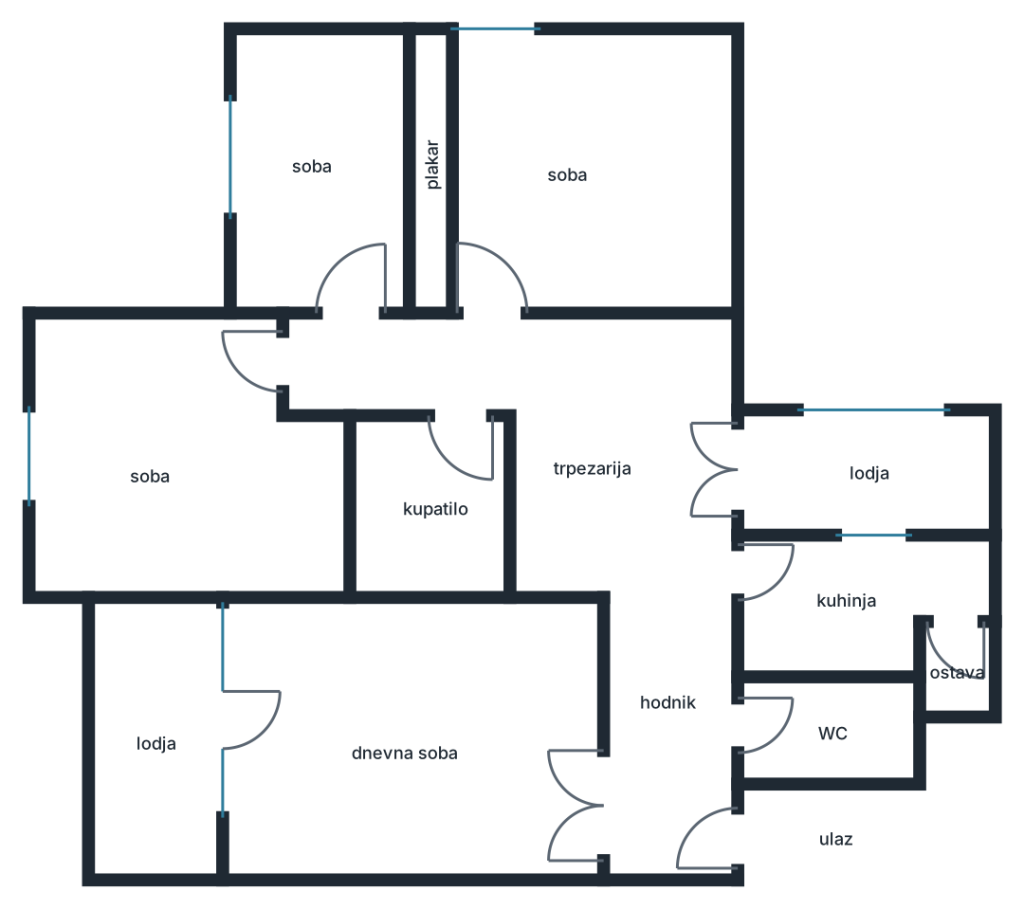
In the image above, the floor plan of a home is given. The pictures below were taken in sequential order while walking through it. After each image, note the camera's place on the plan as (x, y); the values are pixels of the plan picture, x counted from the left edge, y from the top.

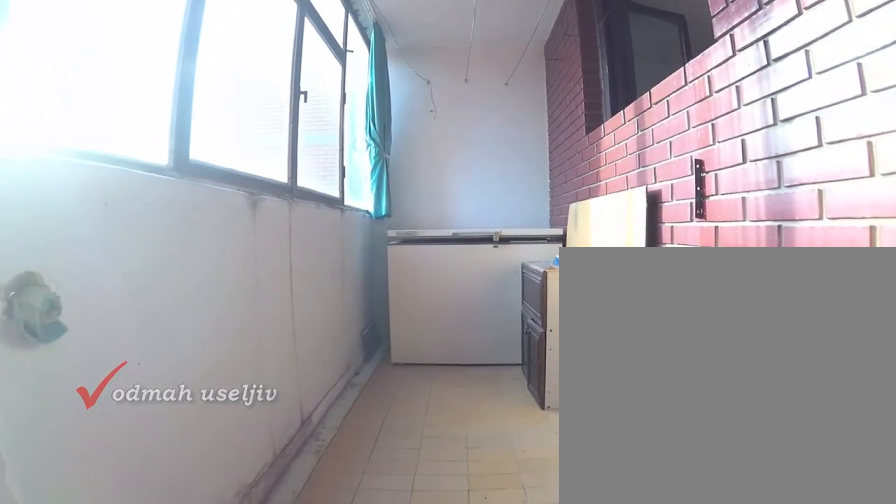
(749, 460)
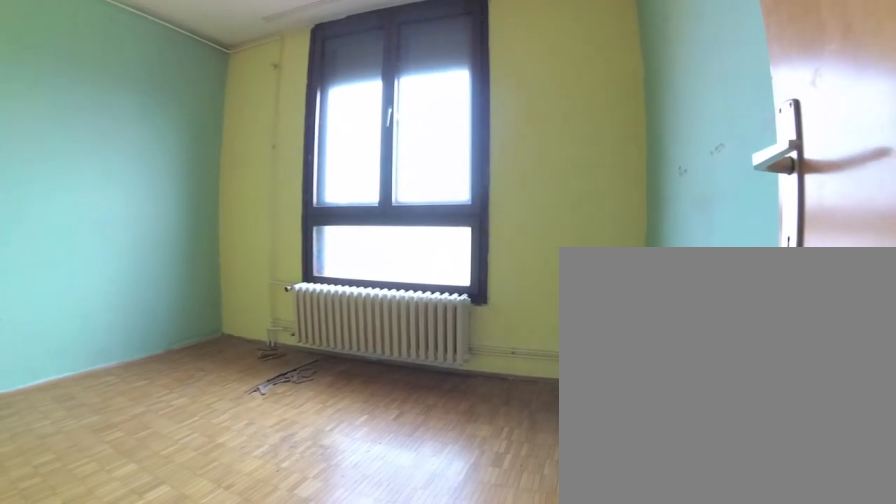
(245, 352)
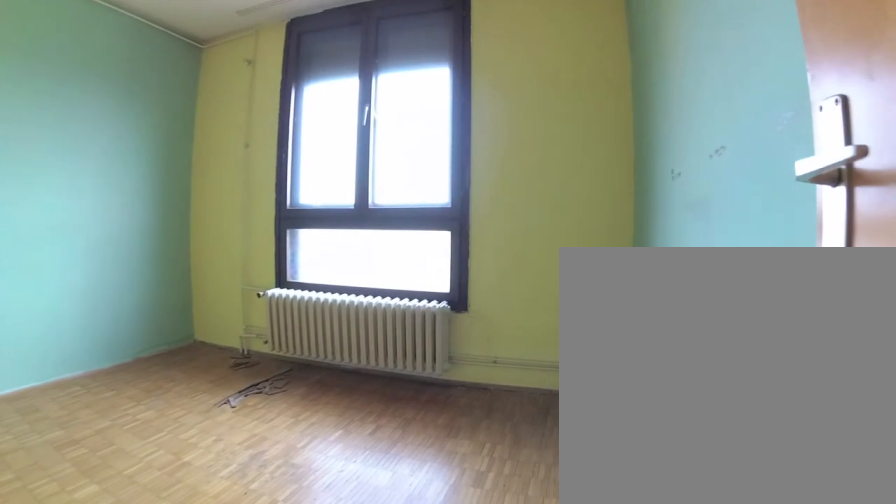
(221, 353)
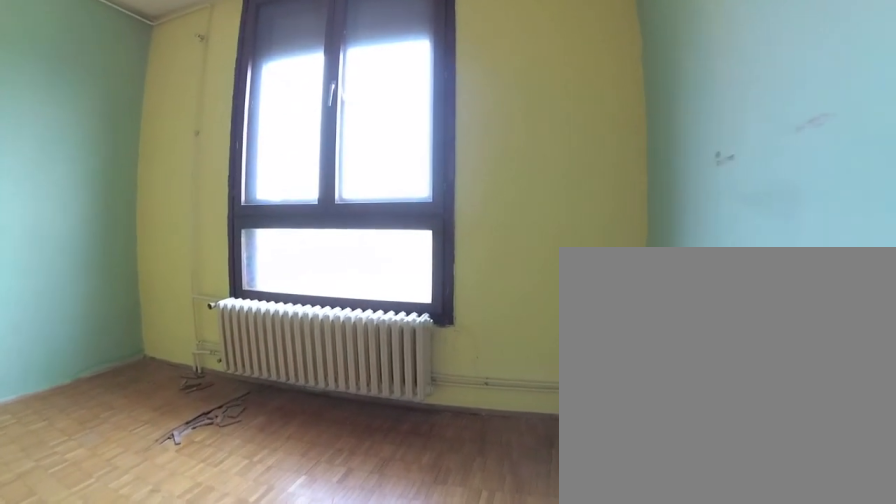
(180, 349)
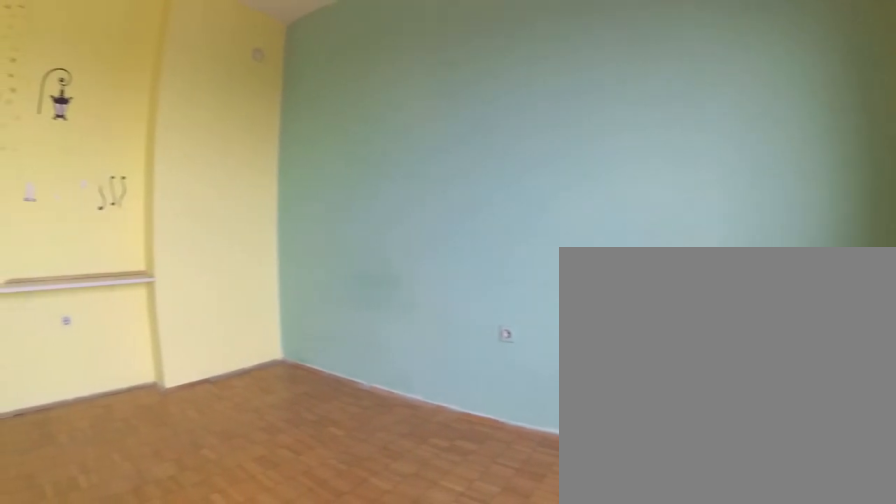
(70, 383)
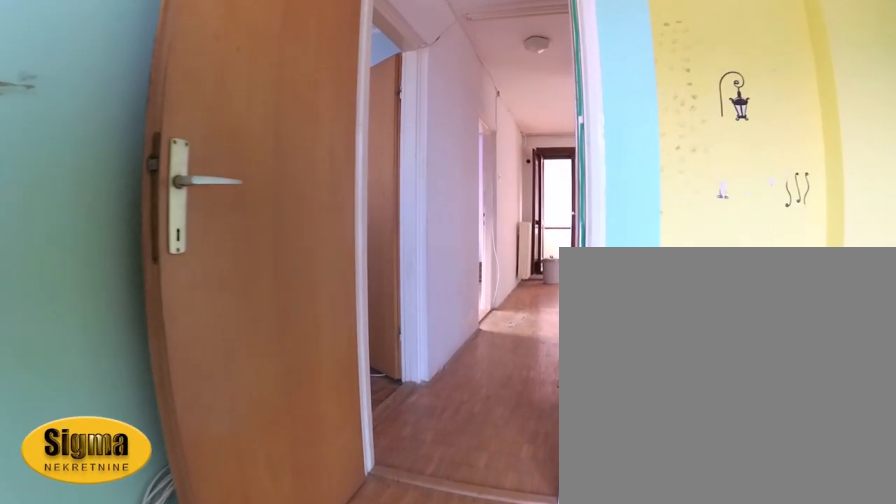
(132, 385)
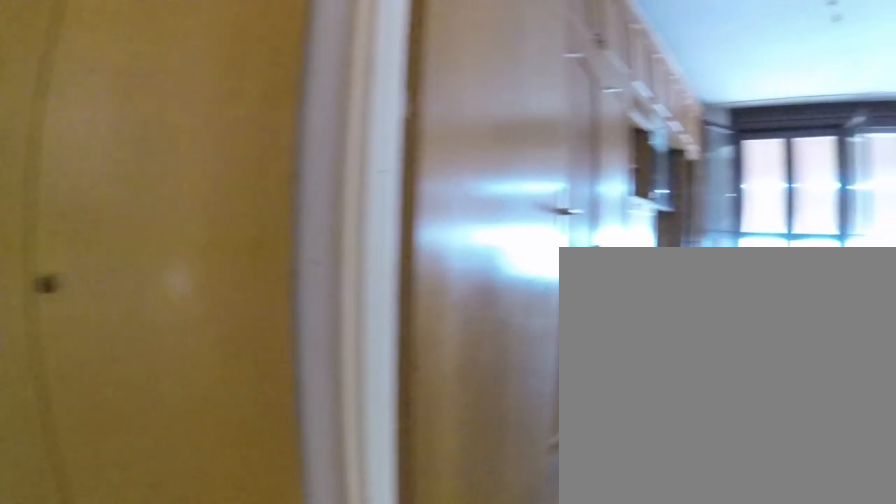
(640, 770)
